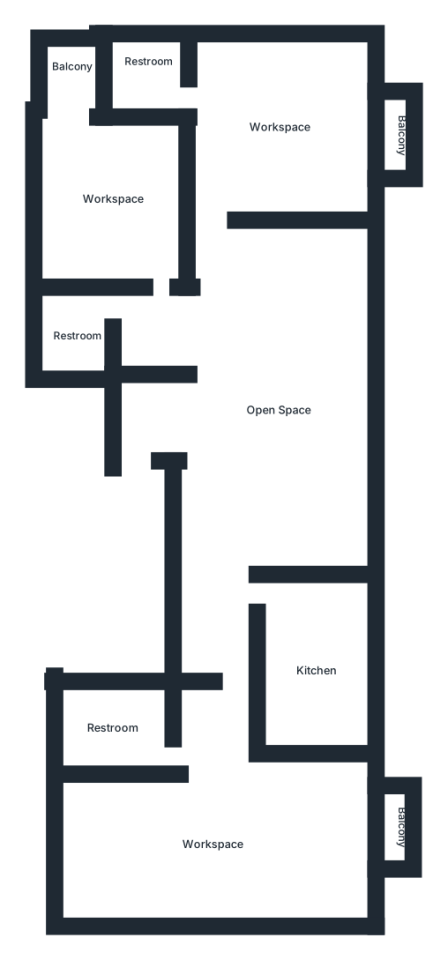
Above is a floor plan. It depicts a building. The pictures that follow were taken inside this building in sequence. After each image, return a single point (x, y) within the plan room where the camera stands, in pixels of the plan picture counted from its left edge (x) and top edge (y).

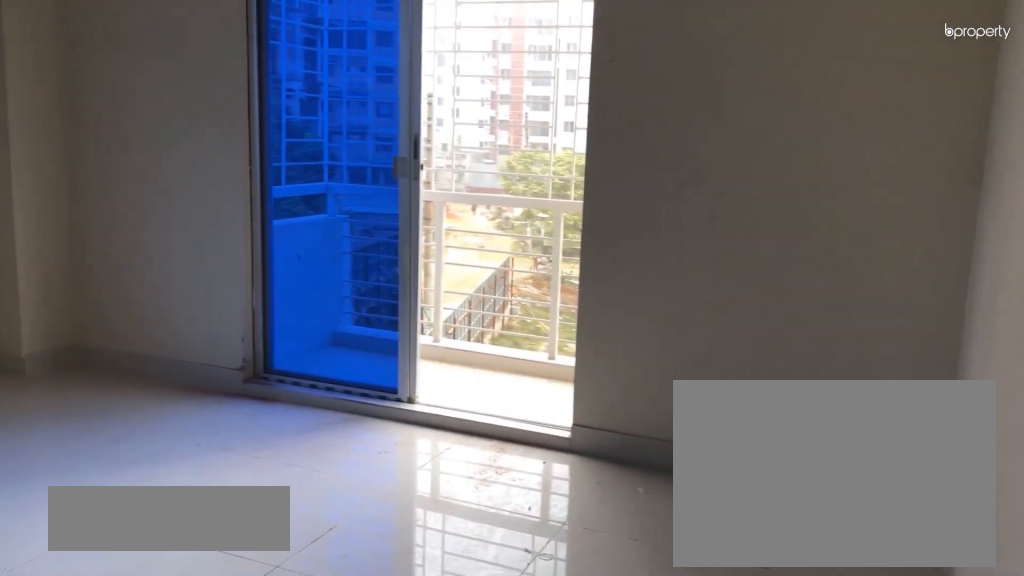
(275, 125)
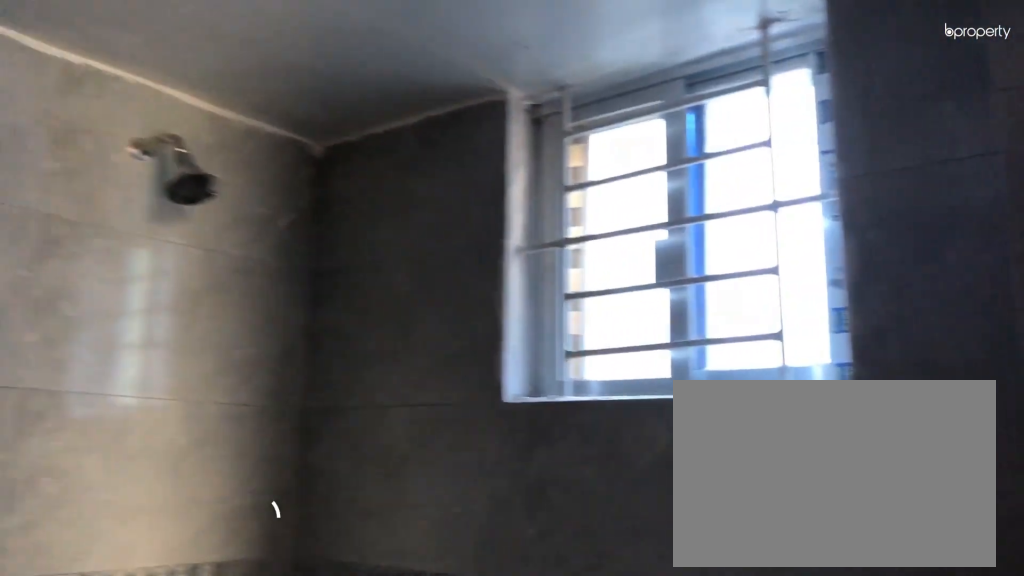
(147, 77)
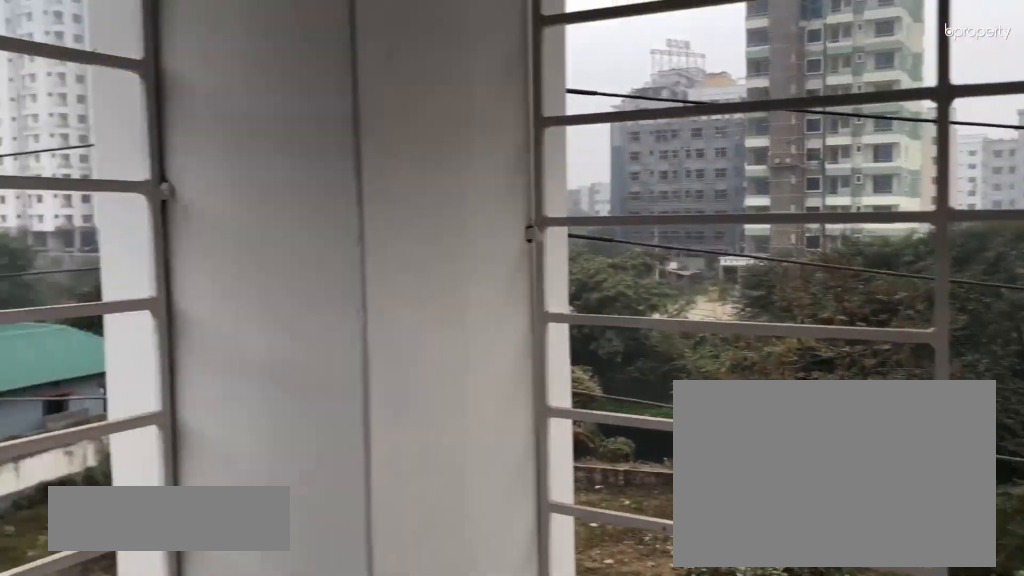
(72, 76)
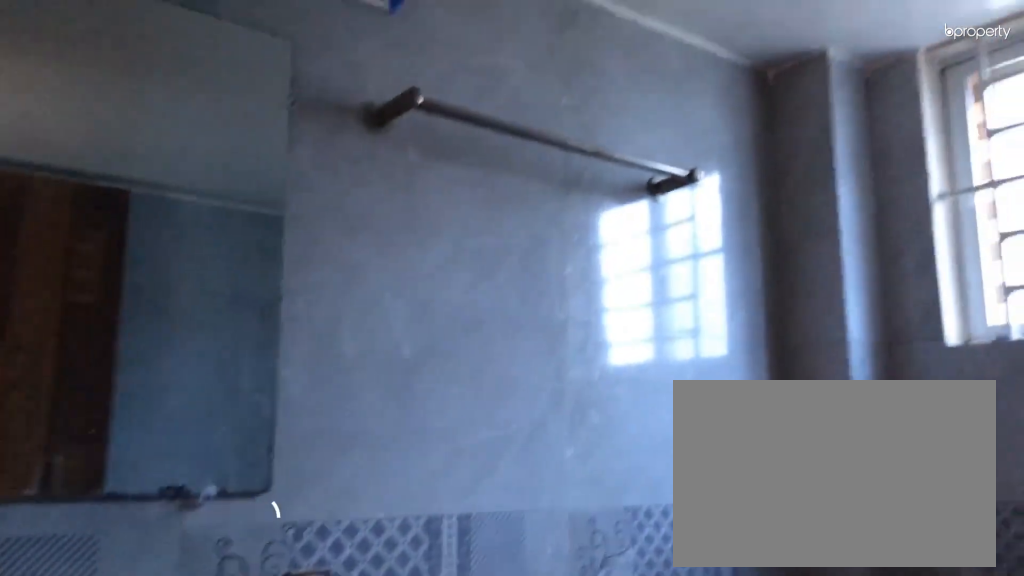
(77, 335)
